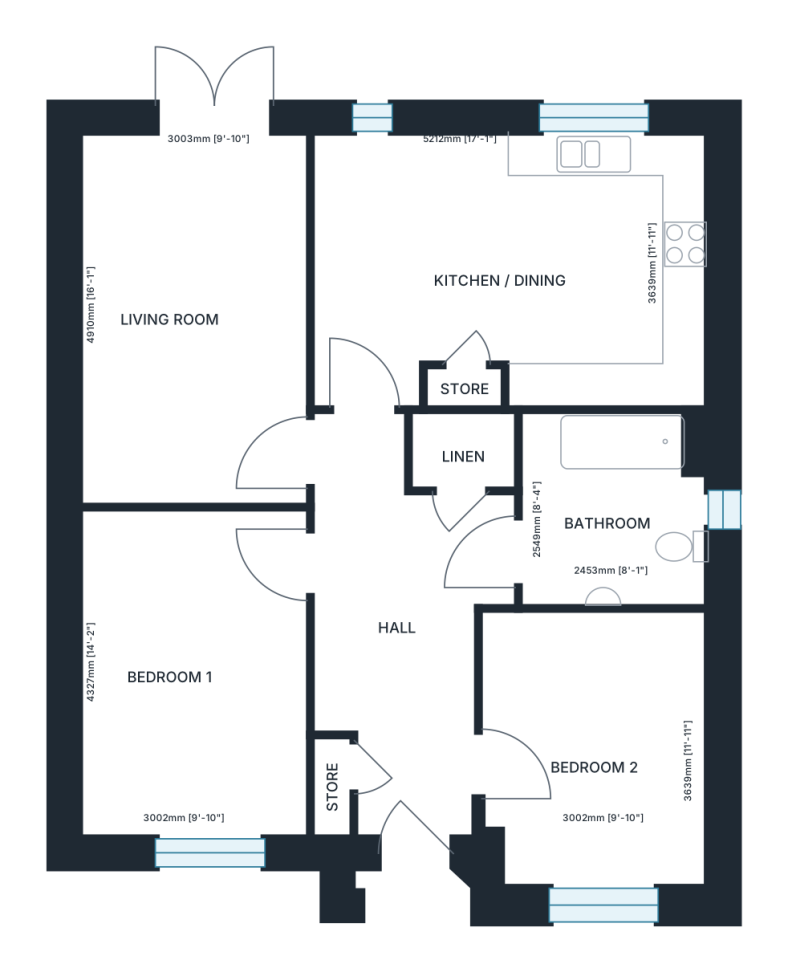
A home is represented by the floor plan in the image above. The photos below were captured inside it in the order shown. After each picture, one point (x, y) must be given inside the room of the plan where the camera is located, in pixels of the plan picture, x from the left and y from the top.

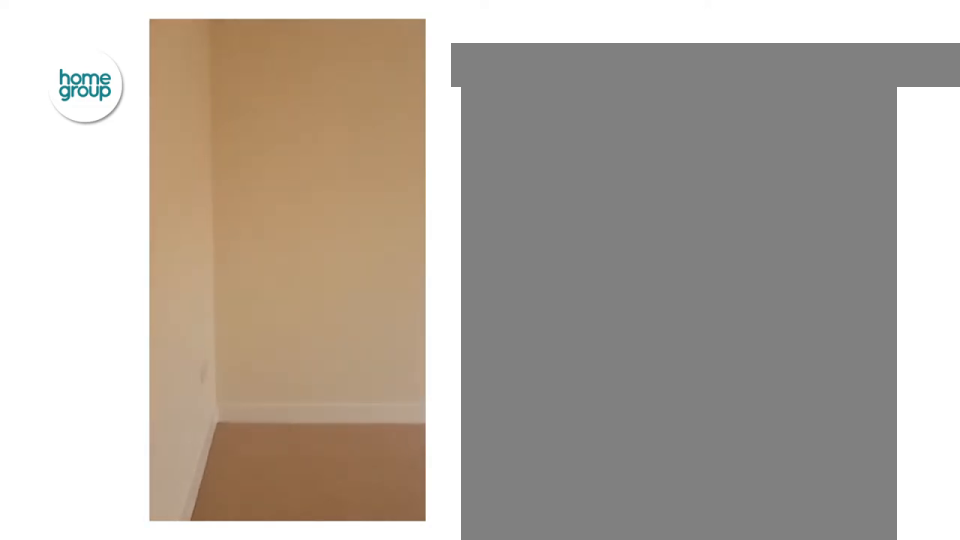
(193, 318)
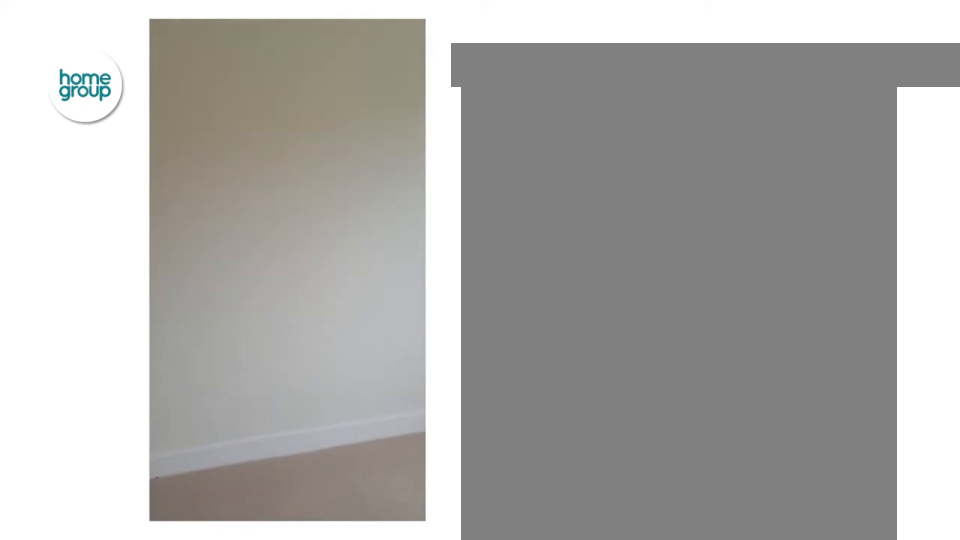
(598, 749)
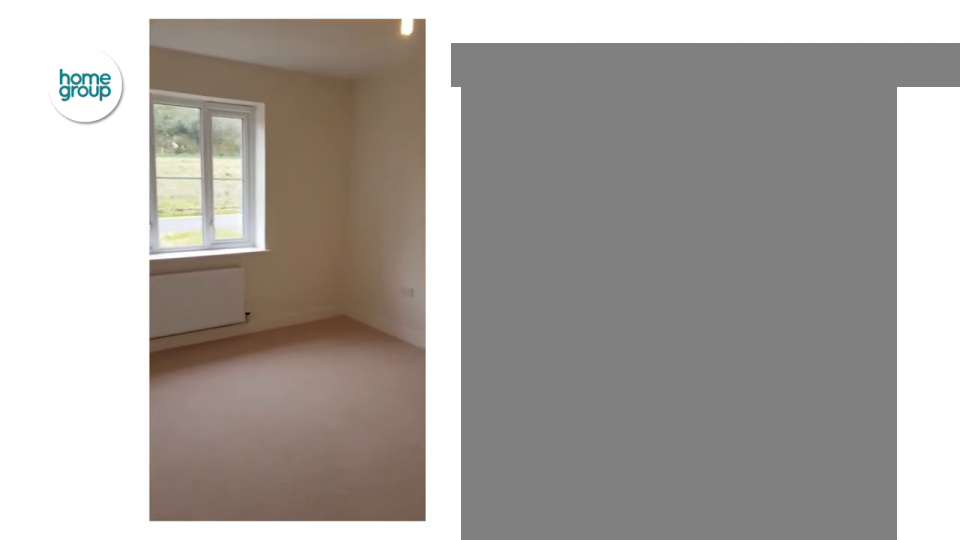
(194, 672)
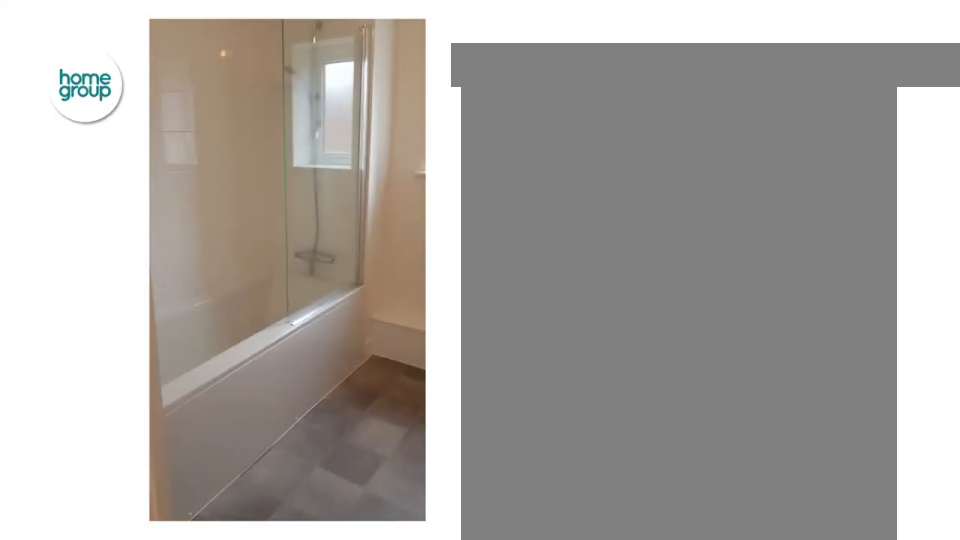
(612, 510)
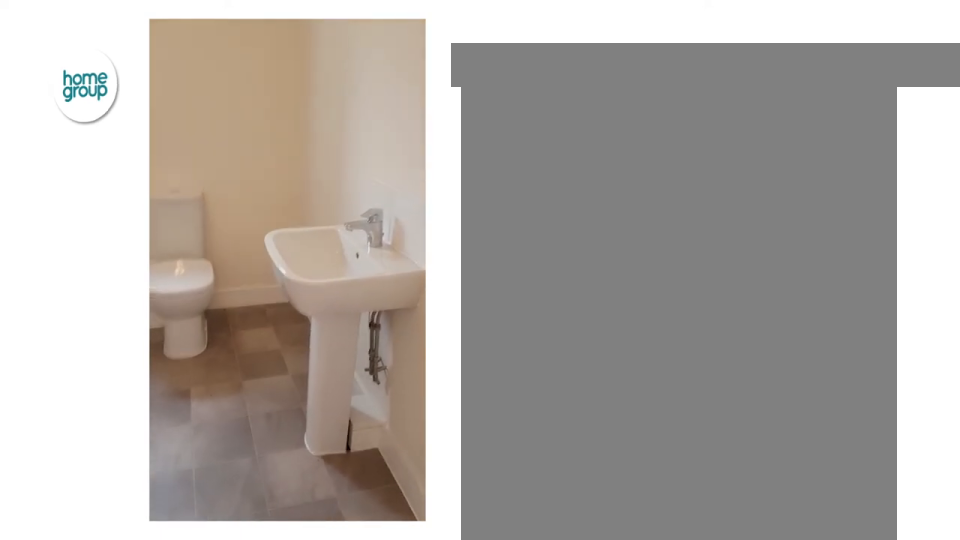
(612, 510)
